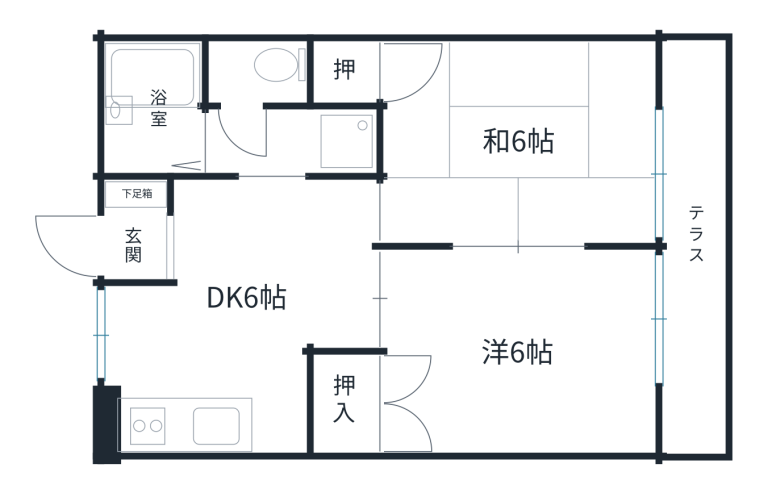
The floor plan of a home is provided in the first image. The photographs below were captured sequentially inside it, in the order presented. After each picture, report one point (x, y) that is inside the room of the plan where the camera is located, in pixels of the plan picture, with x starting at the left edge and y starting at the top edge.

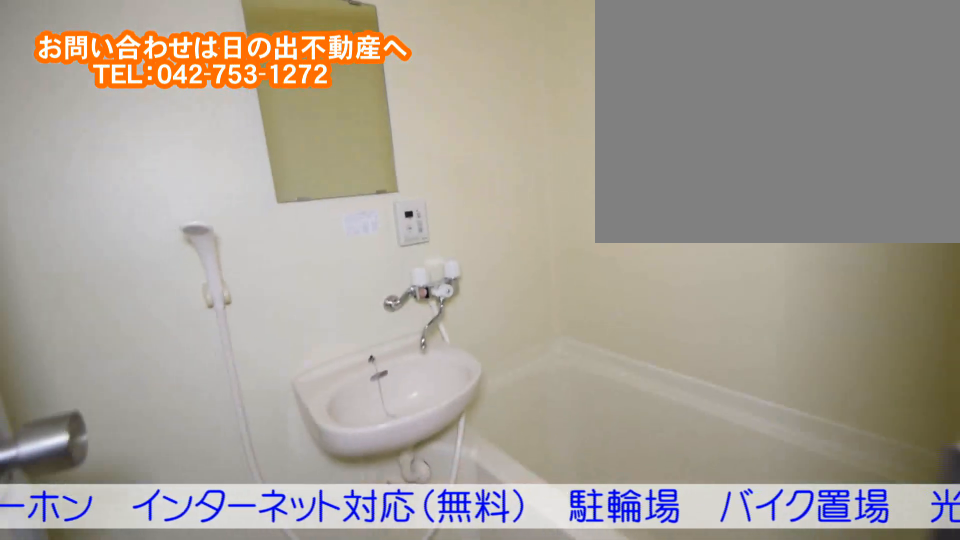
(156, 126)
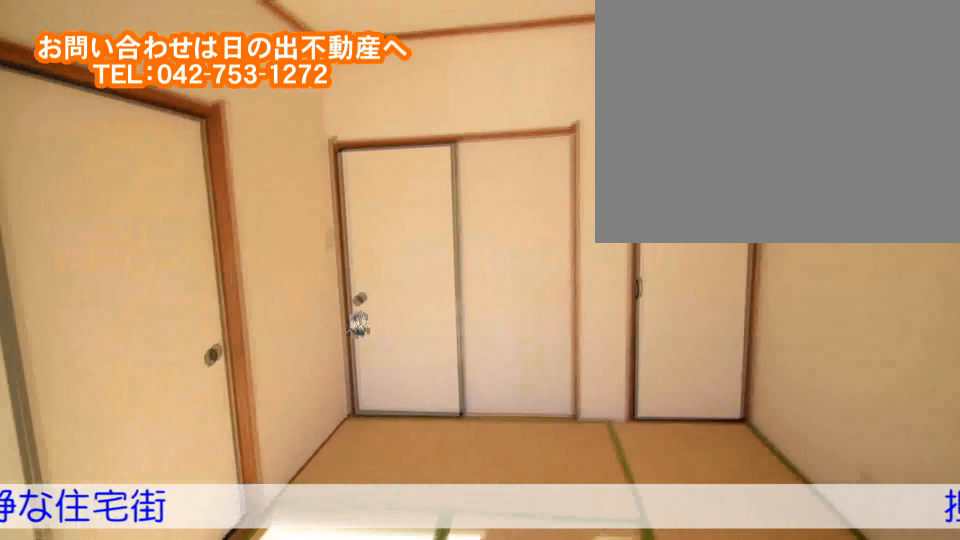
(585, 140)
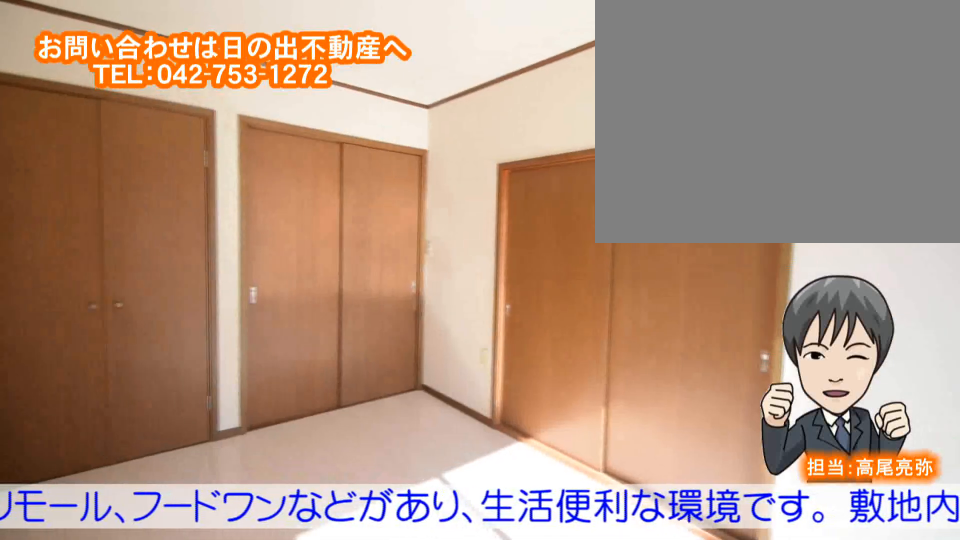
(591, 343)
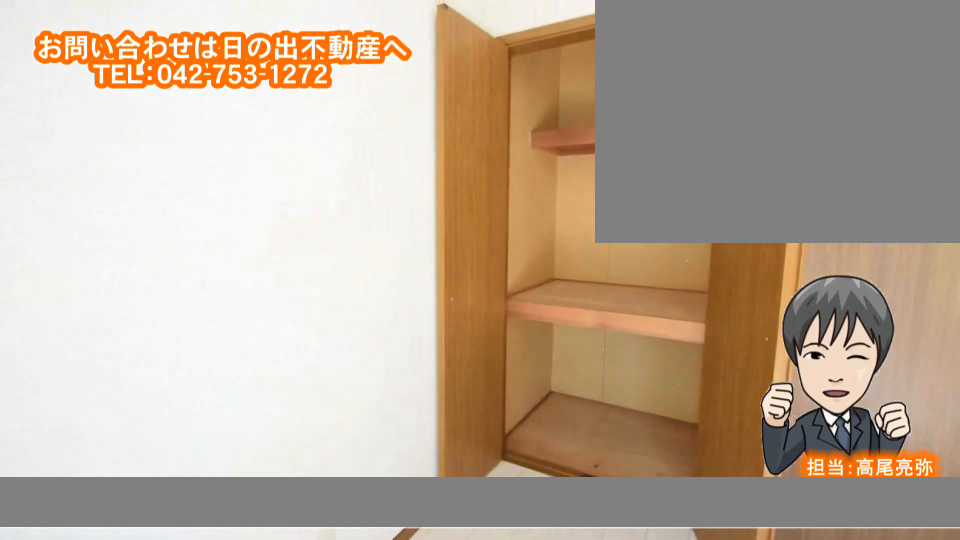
(591, 344)
